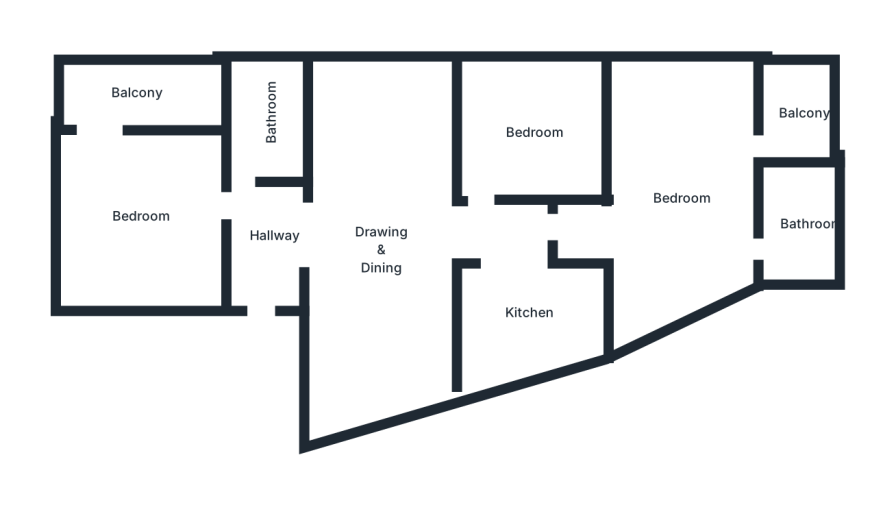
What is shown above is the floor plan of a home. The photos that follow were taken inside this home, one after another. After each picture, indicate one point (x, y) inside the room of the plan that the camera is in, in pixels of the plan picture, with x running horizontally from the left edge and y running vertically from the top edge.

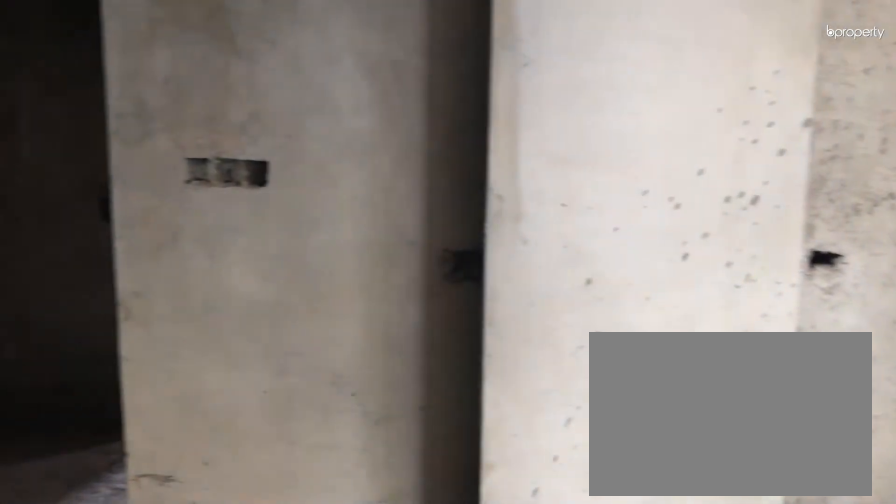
(381, 249)
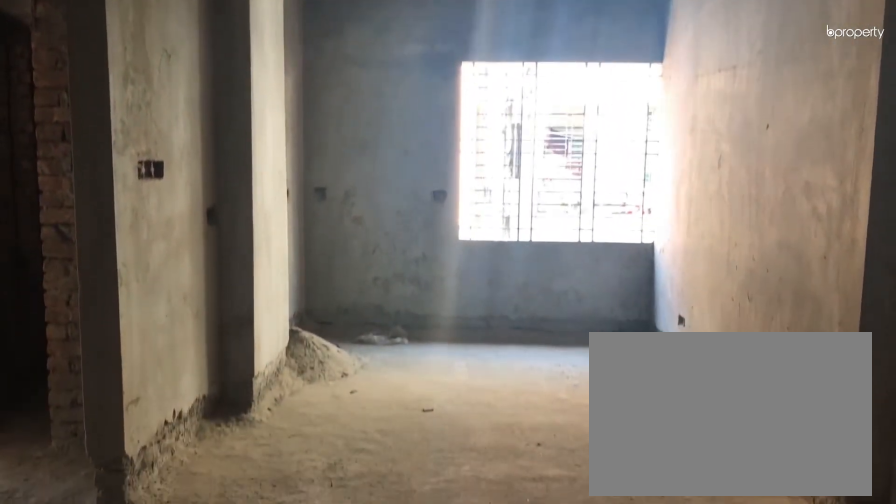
(381, 249)
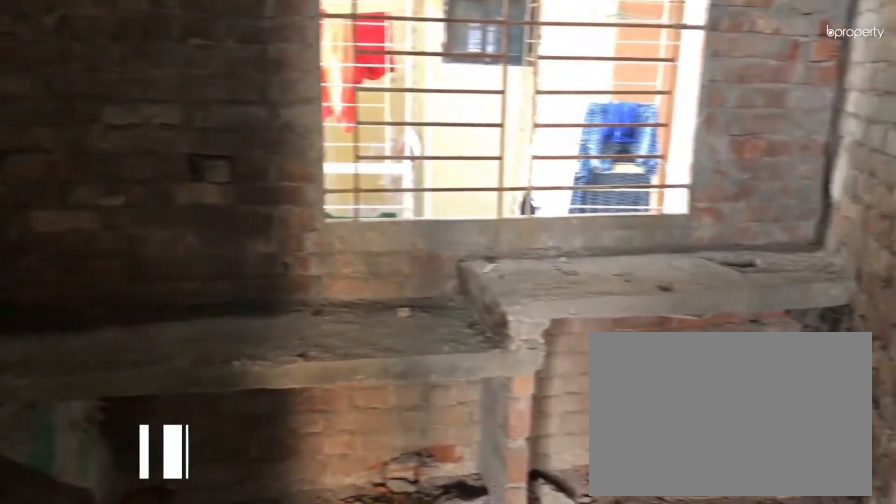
(538, 322)
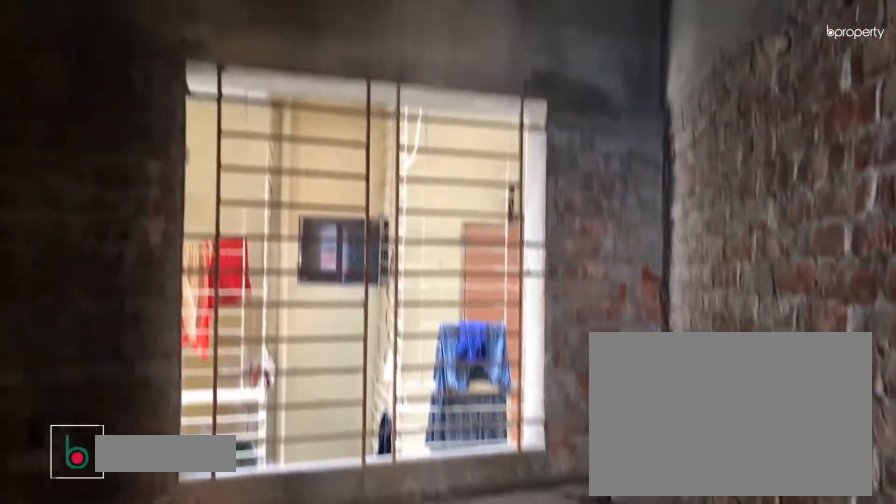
(538, 322)
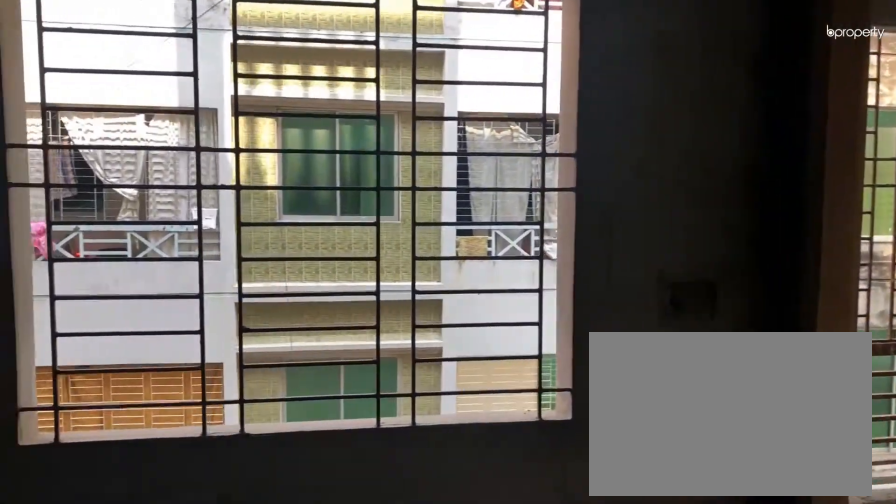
(681, 198)
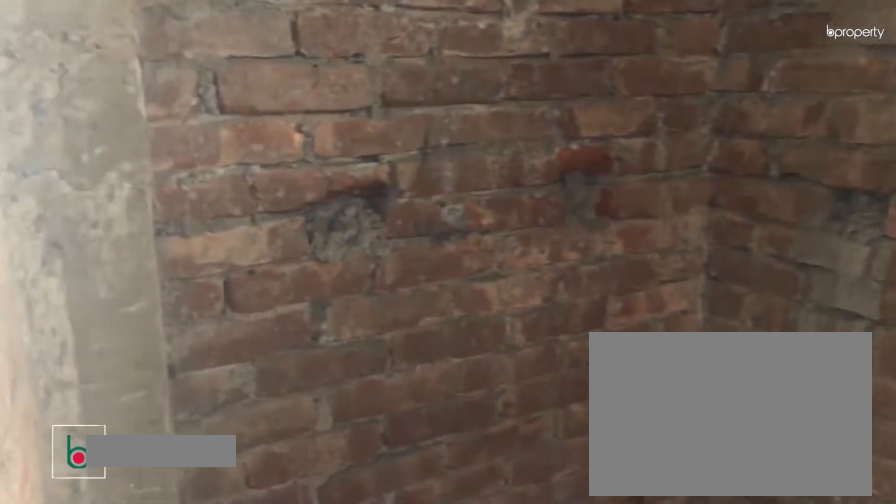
(801, 231)
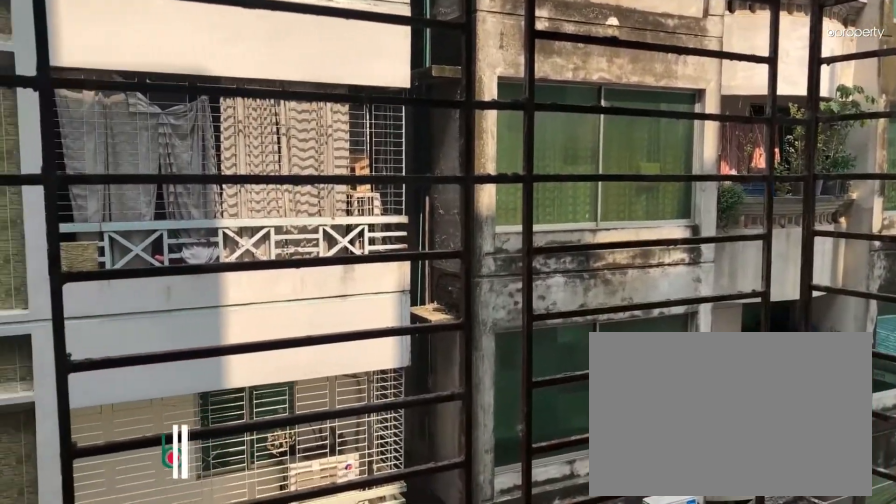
(805, 113)
